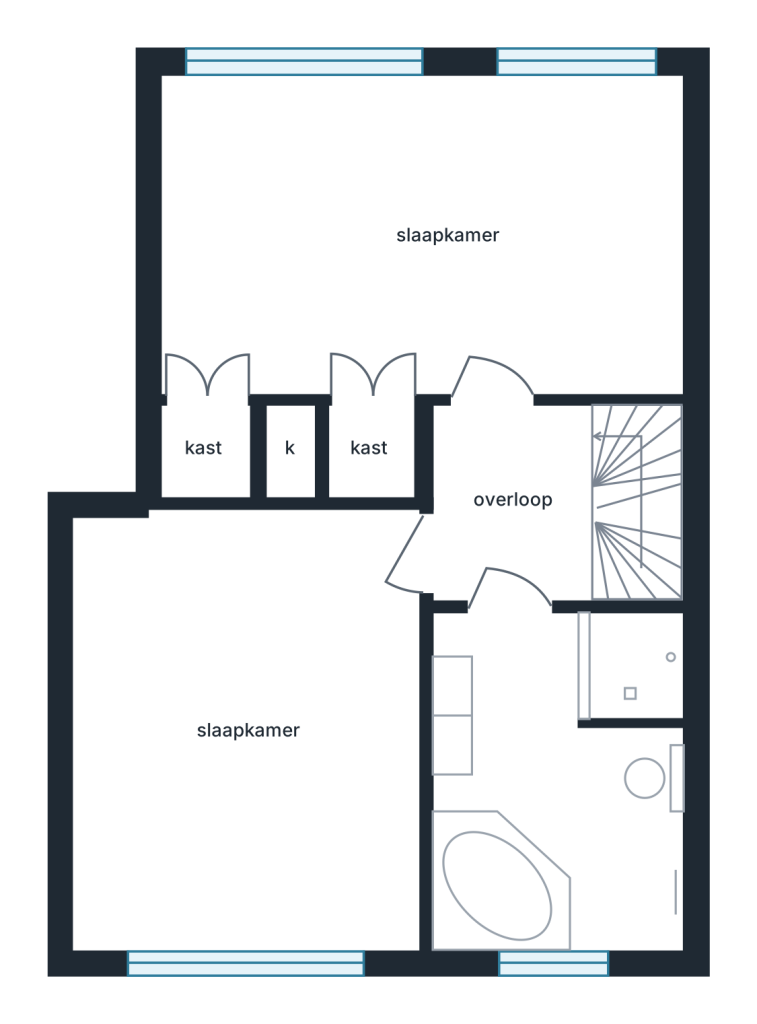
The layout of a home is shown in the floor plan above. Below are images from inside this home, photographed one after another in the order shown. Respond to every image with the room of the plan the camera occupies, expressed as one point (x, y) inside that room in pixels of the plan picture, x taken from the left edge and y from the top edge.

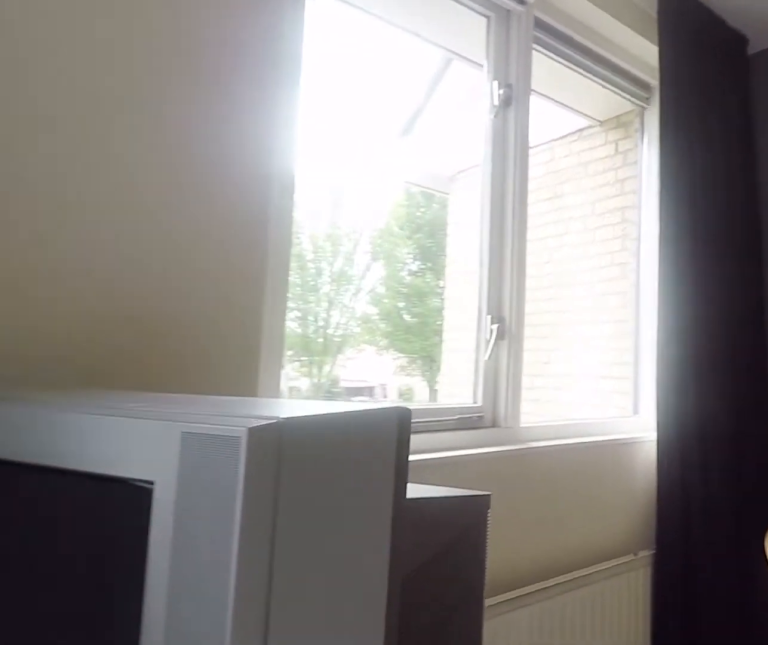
(424, 234)
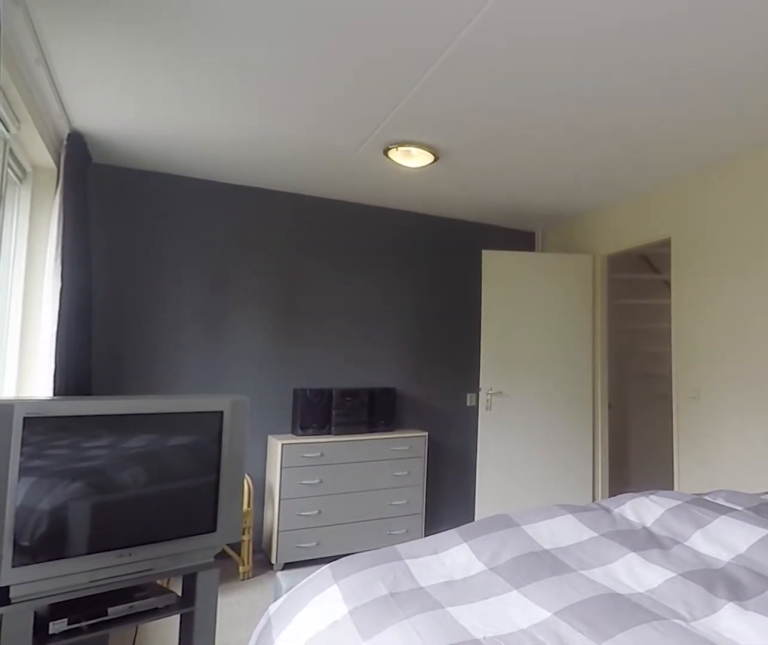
(424, 234)
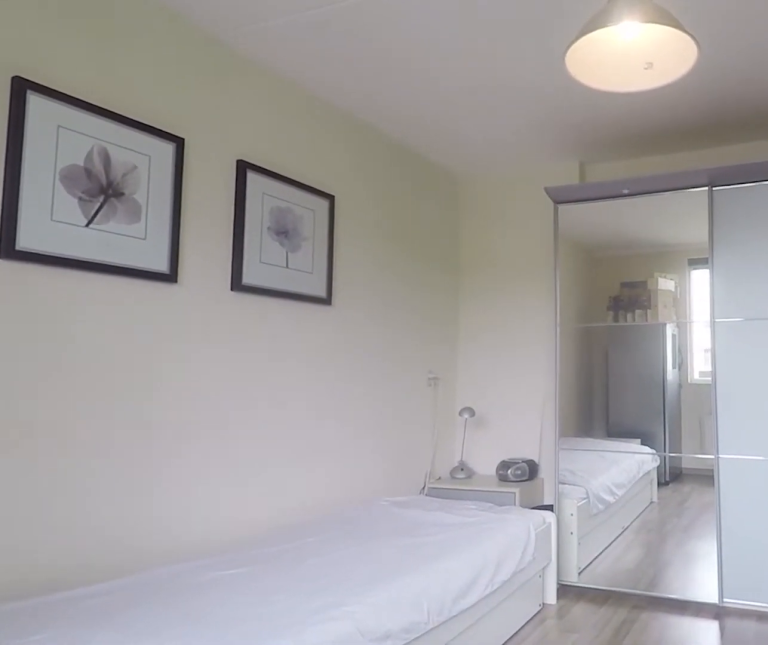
(247, 734)
